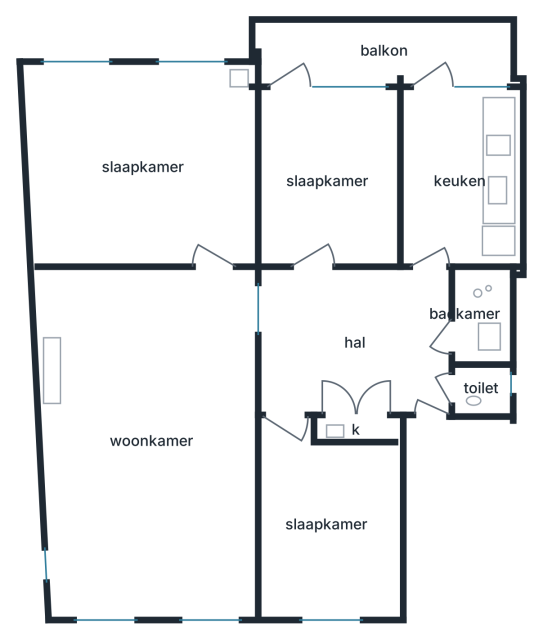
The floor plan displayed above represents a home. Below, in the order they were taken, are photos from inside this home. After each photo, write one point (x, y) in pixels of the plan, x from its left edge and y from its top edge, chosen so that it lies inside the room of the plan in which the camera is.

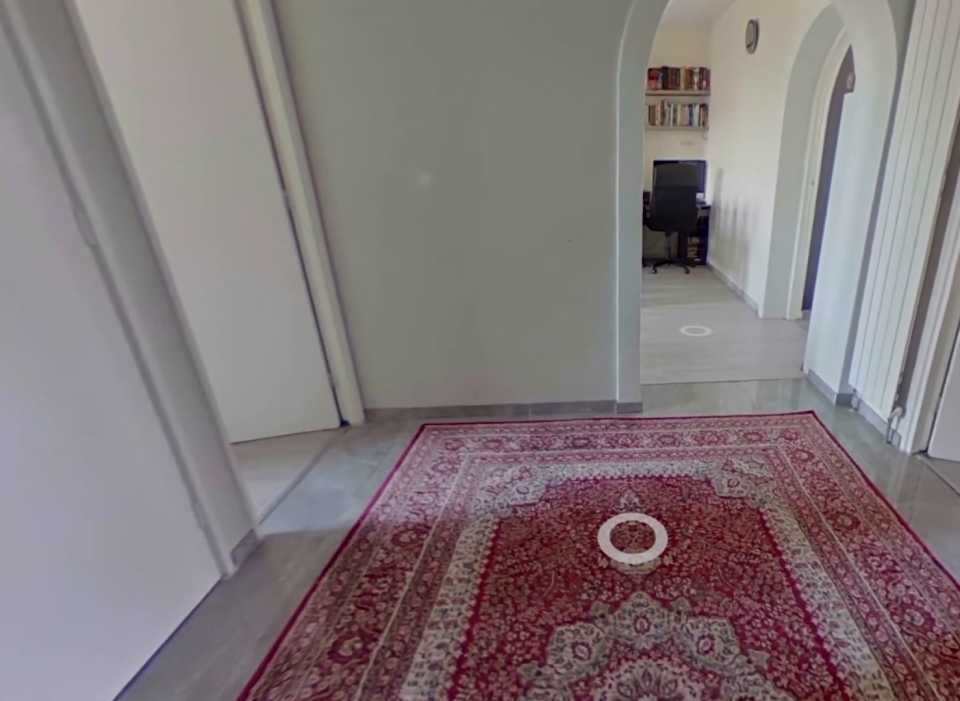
(353, 338)
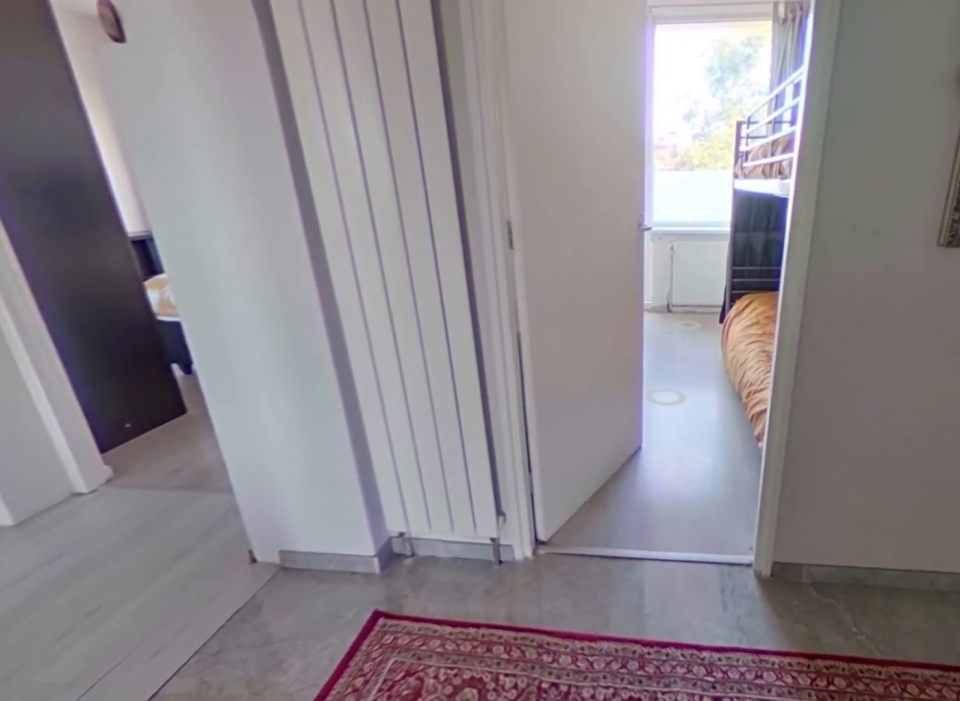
(353, 338)
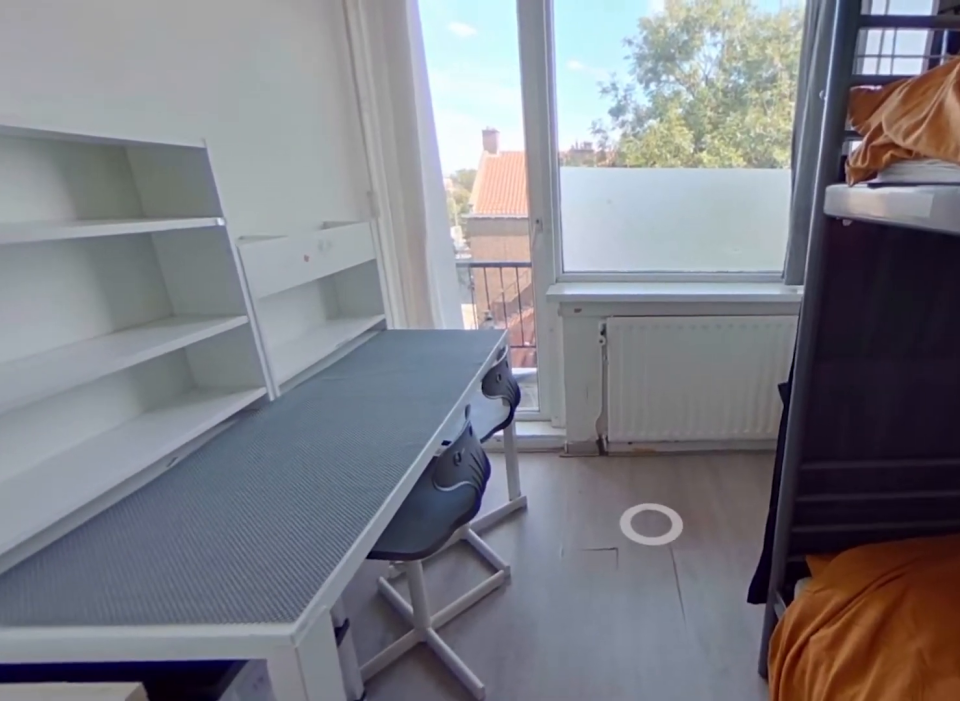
(327, 178)
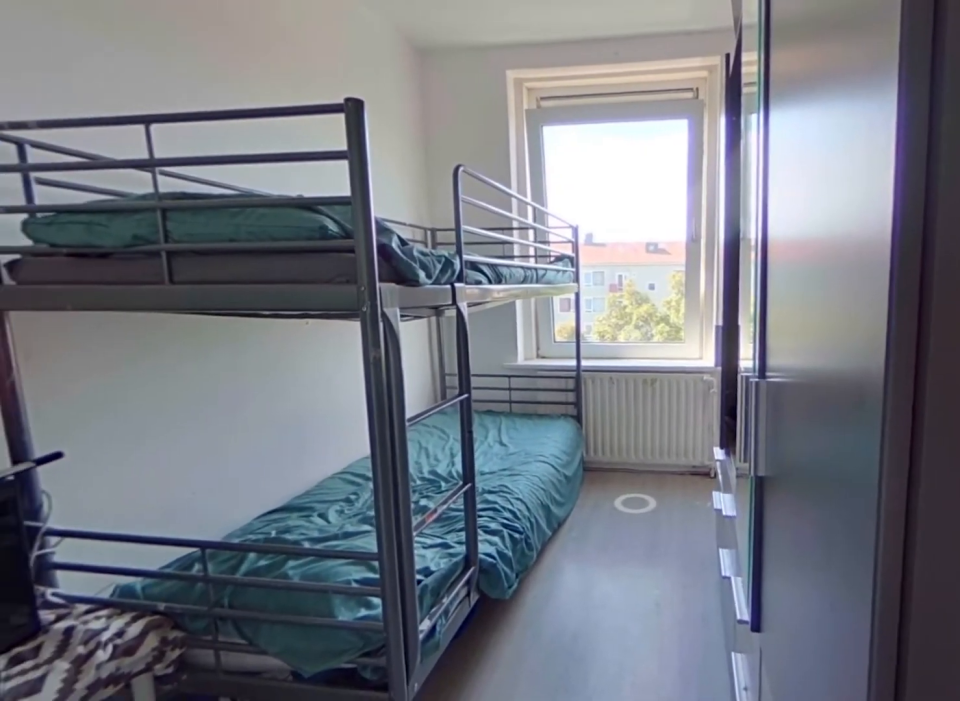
(326, 525)
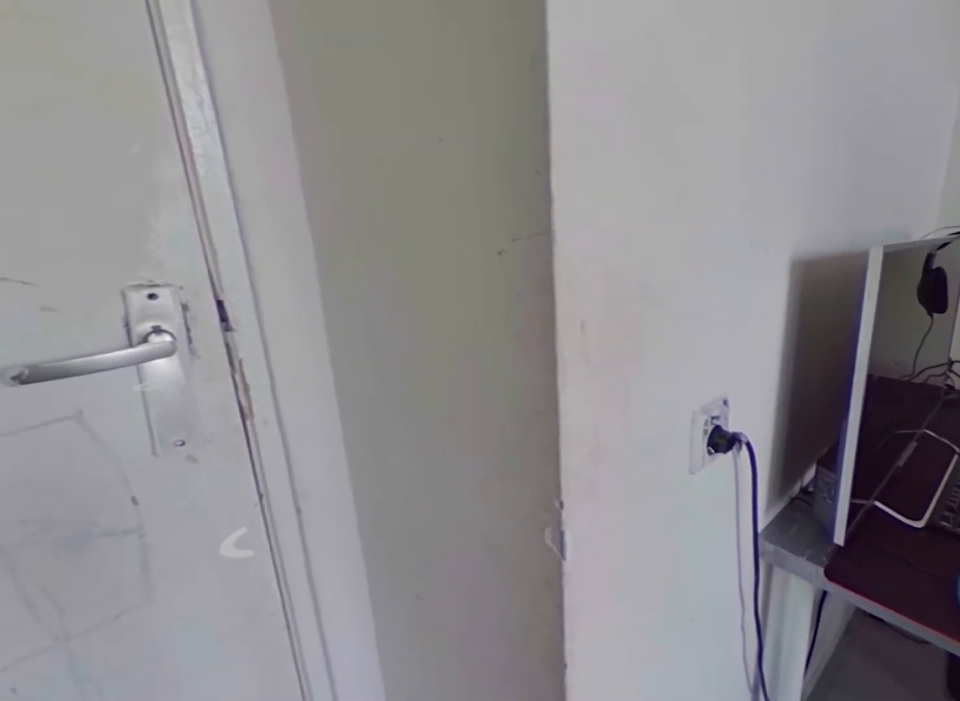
(326, 525)
